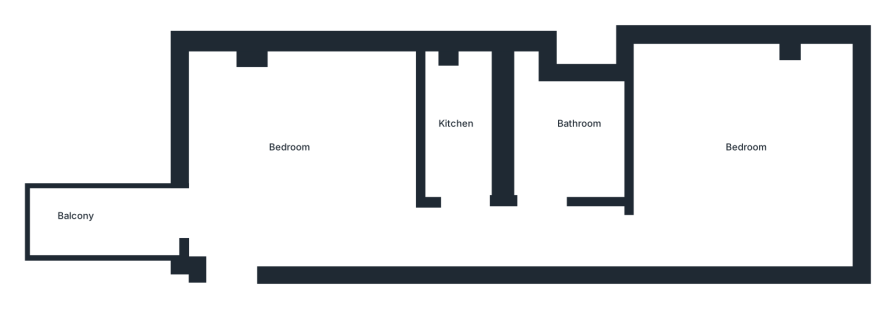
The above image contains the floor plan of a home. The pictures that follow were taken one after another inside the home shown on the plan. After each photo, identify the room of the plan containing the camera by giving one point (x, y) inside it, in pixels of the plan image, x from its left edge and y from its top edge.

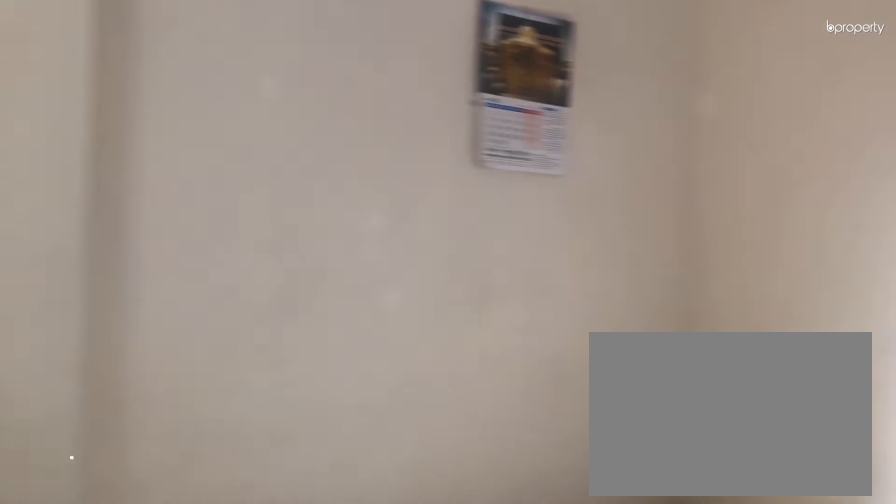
(310, 170)
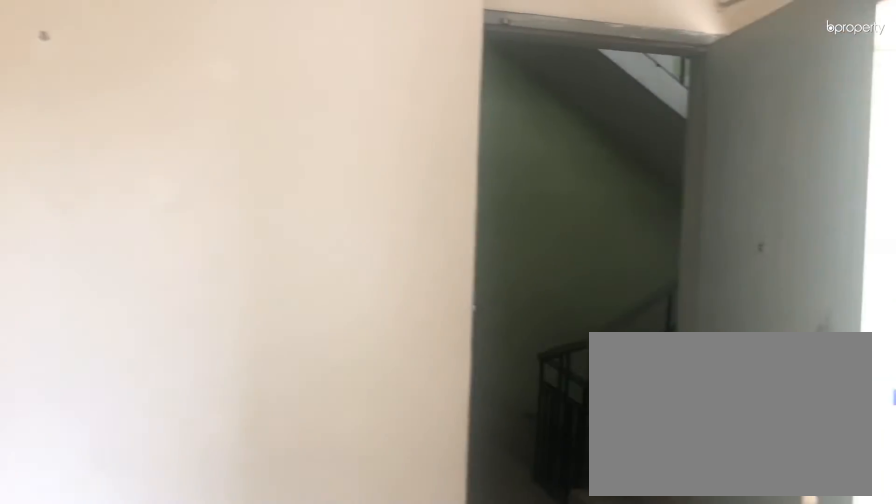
(310, 170)
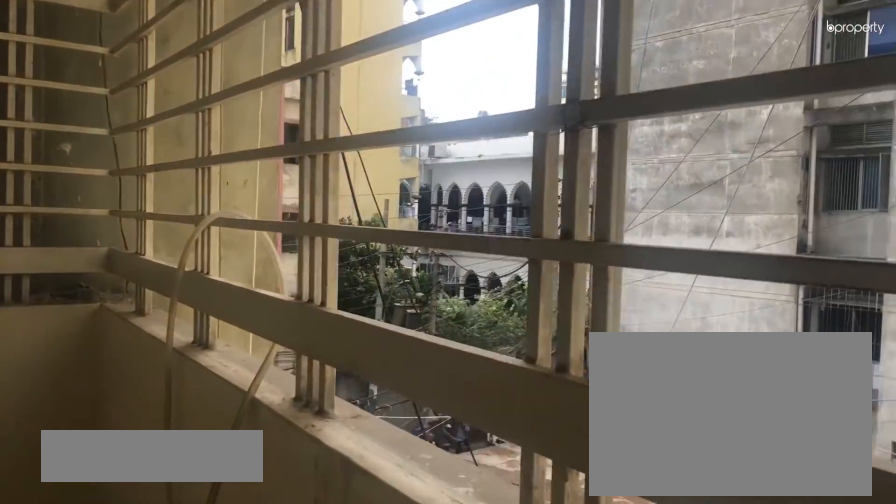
(107, 219)
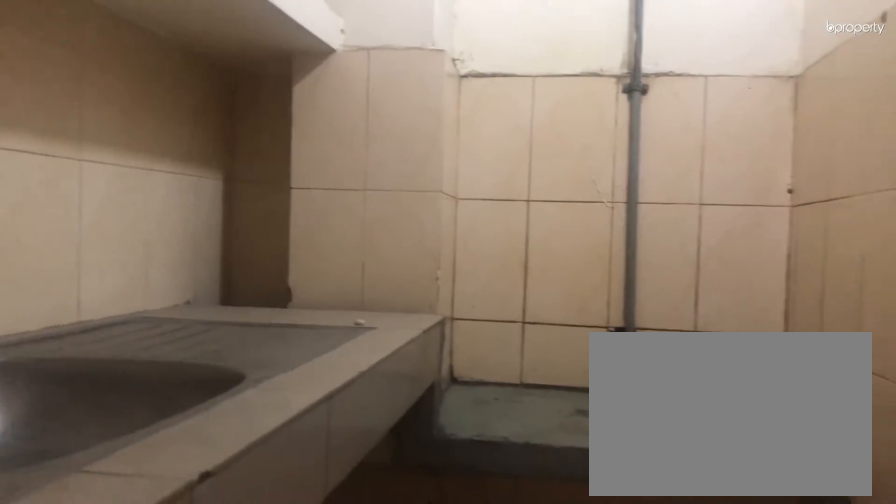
(459, 135)
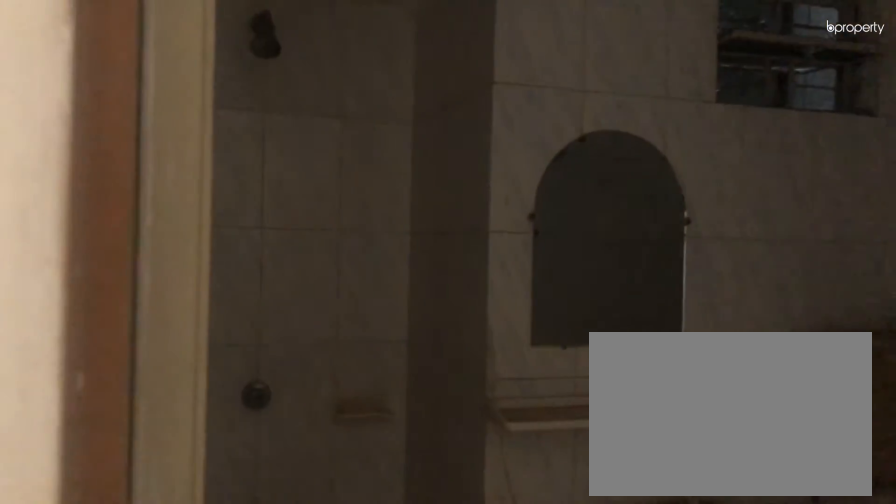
(564, 143)
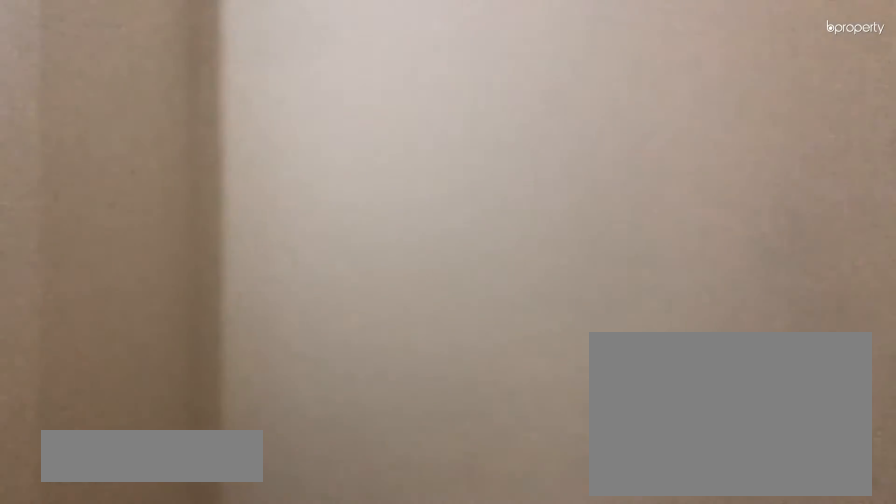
(731, 147)
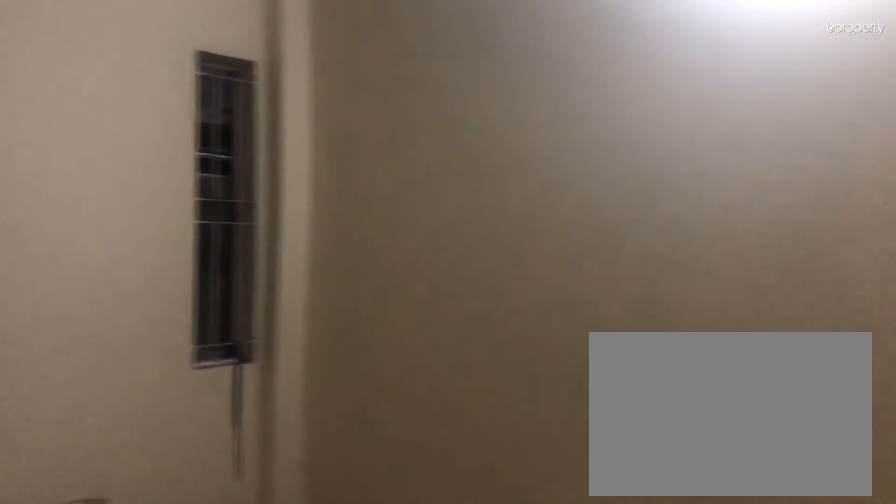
(731, 147)
